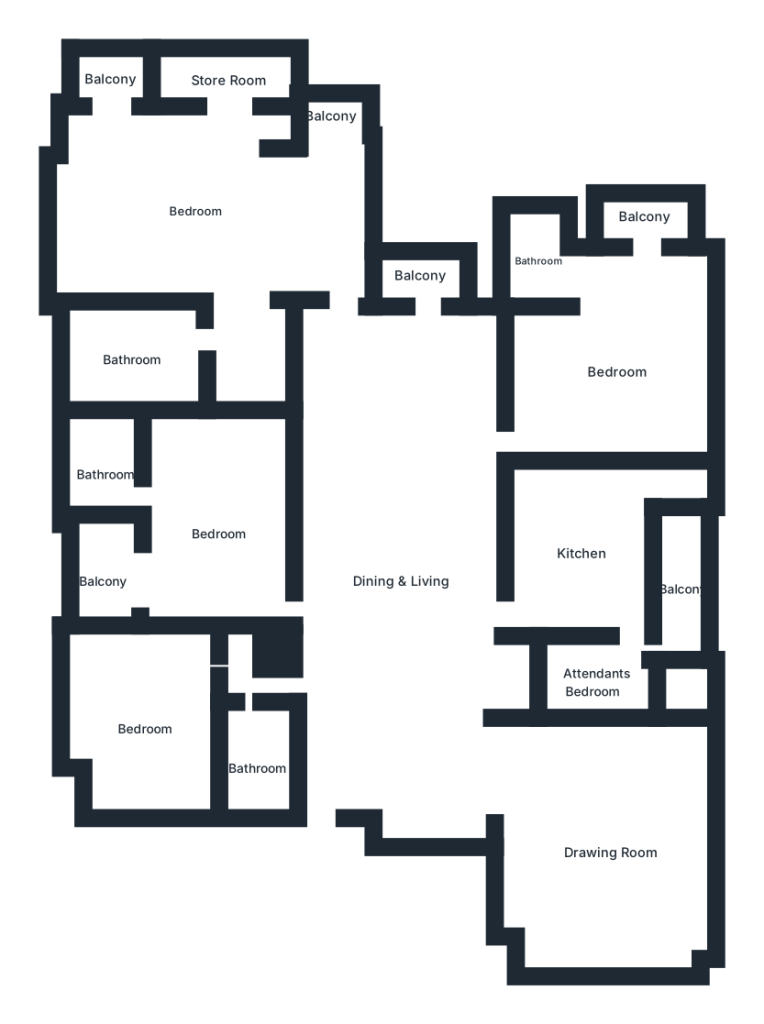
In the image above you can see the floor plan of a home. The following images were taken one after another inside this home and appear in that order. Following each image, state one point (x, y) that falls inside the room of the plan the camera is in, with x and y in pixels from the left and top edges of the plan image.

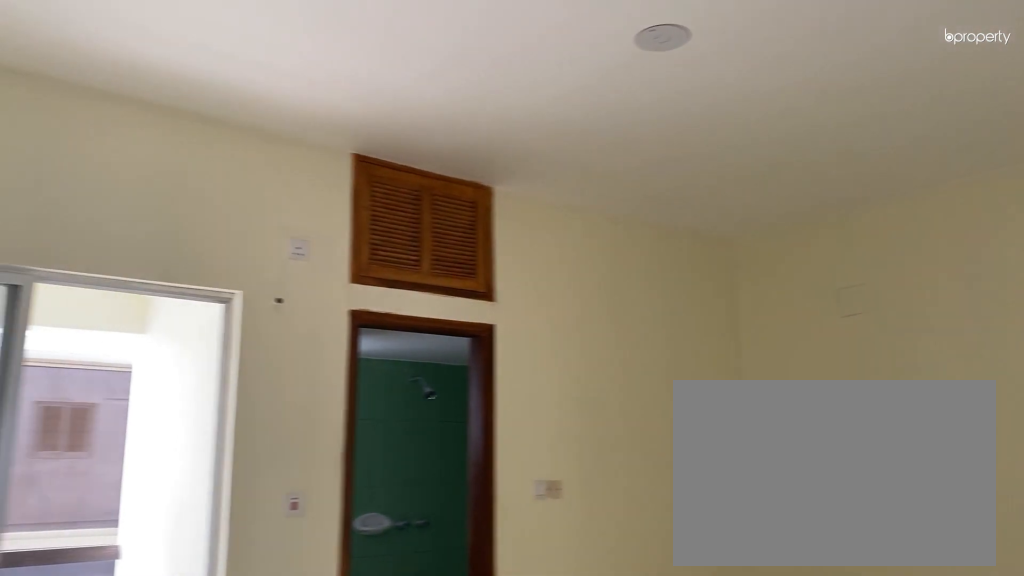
(220, 533)
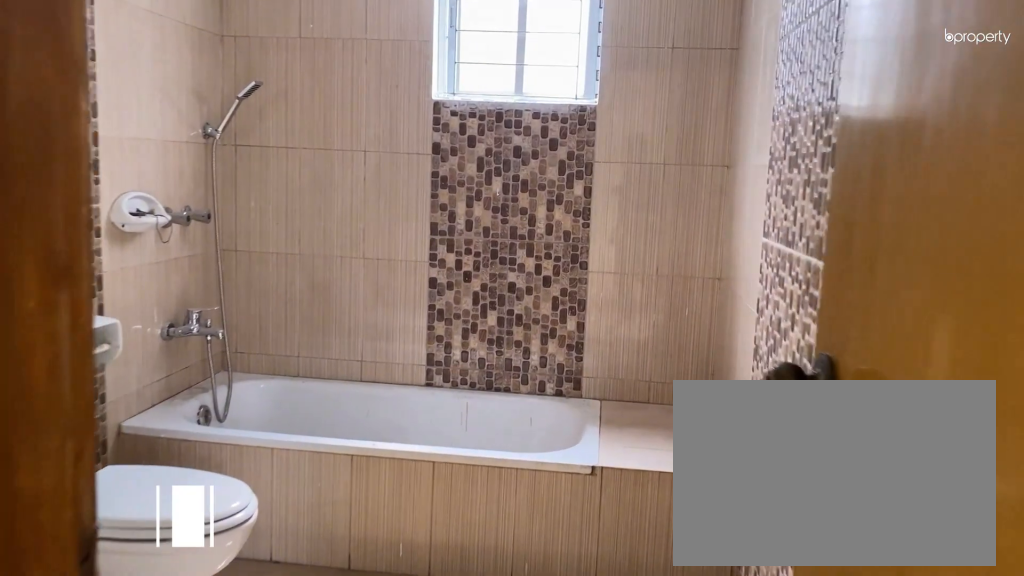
(135, 359)
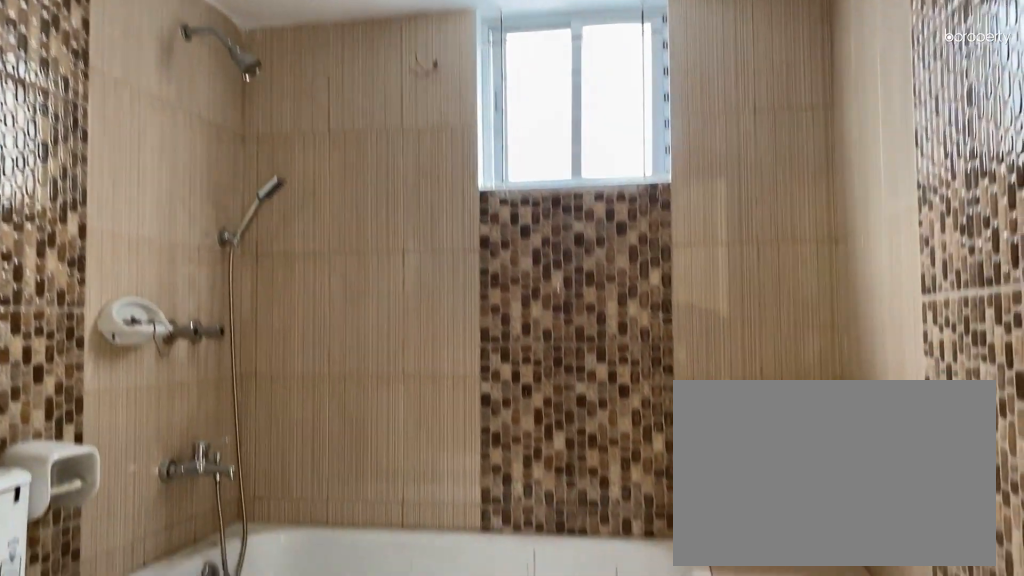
(135, 359)
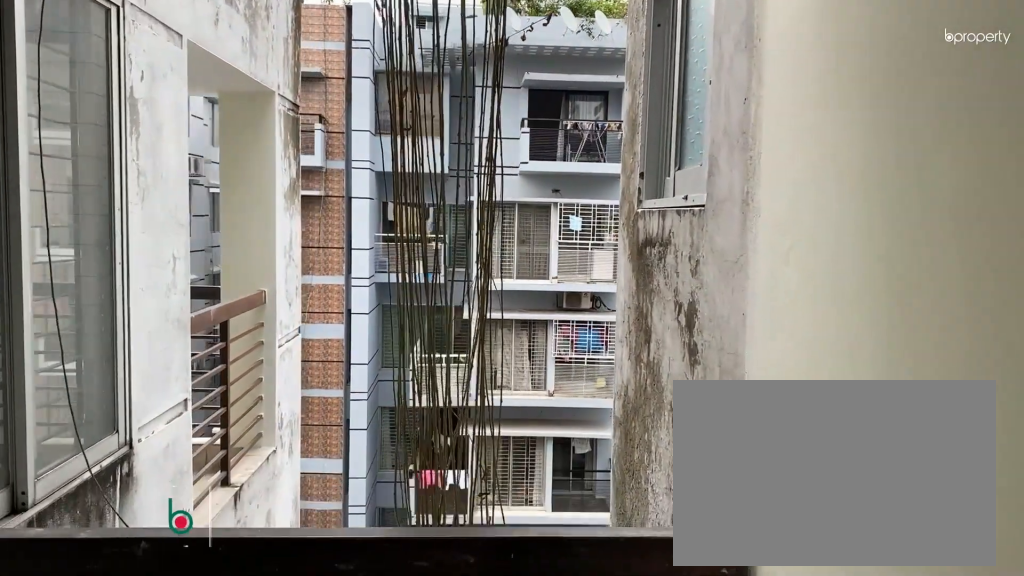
(421, 277)
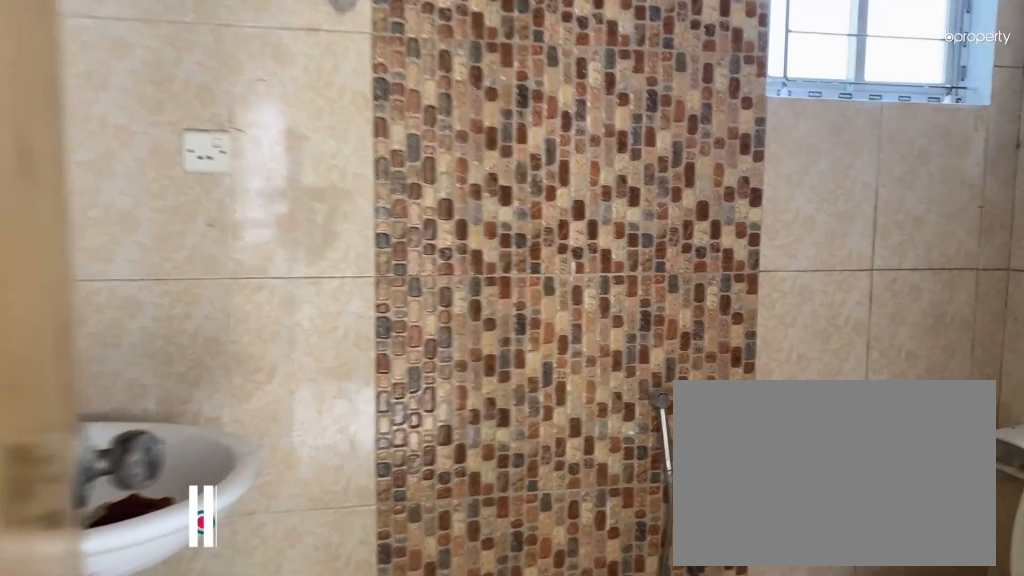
(535, 262)
